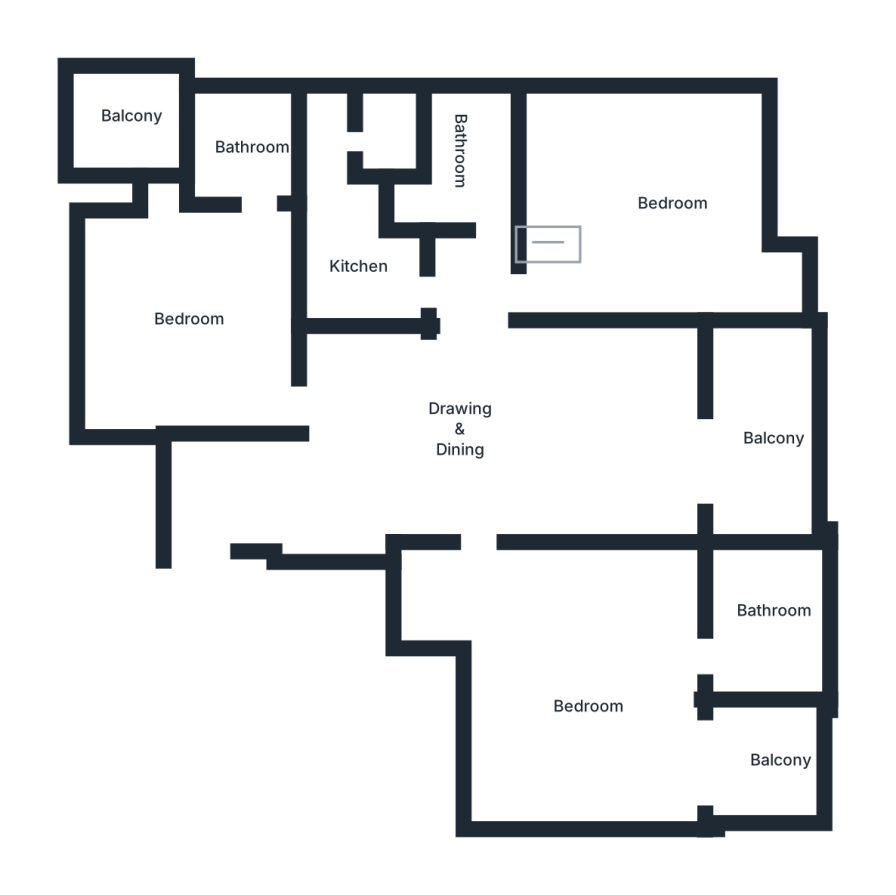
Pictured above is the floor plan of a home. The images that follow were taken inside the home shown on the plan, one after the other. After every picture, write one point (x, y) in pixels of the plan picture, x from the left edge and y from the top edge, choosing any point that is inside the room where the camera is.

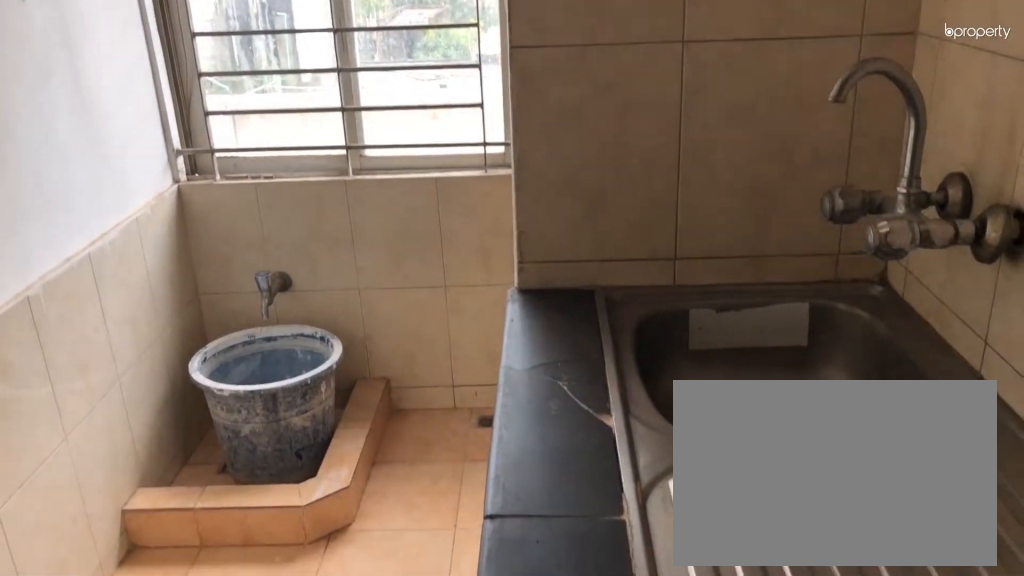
(361, 260)
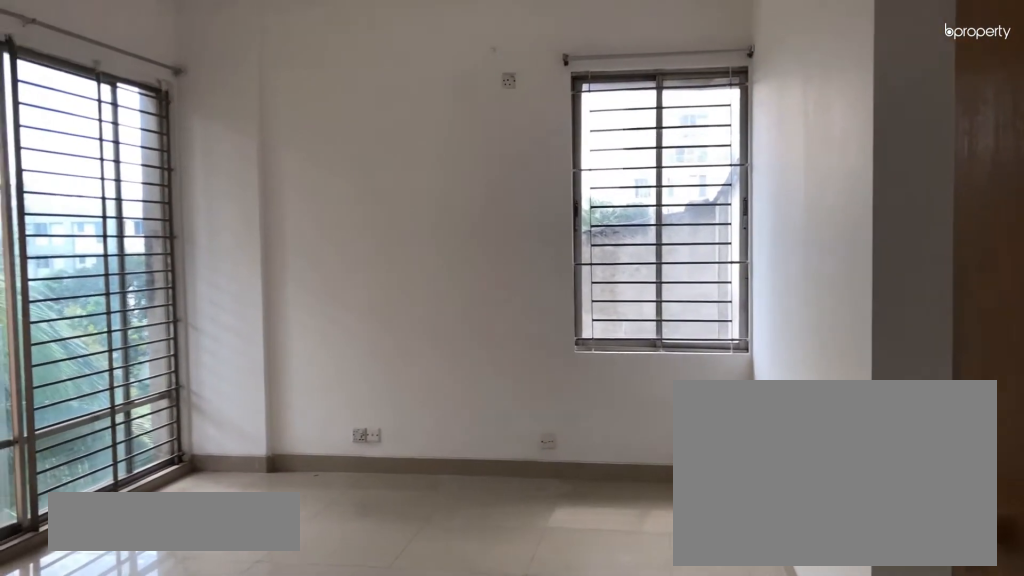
(591, 702)
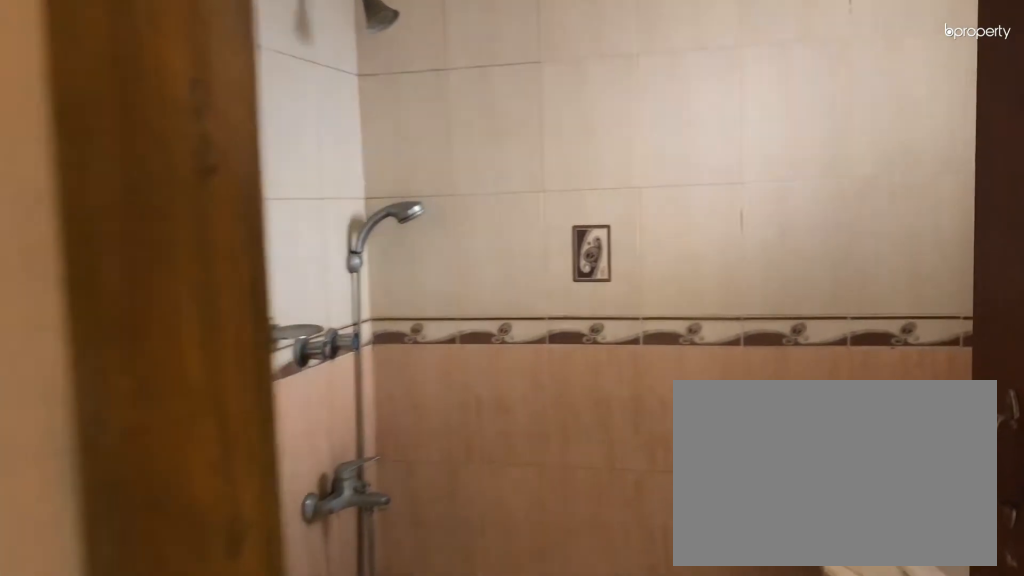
(773, 612)
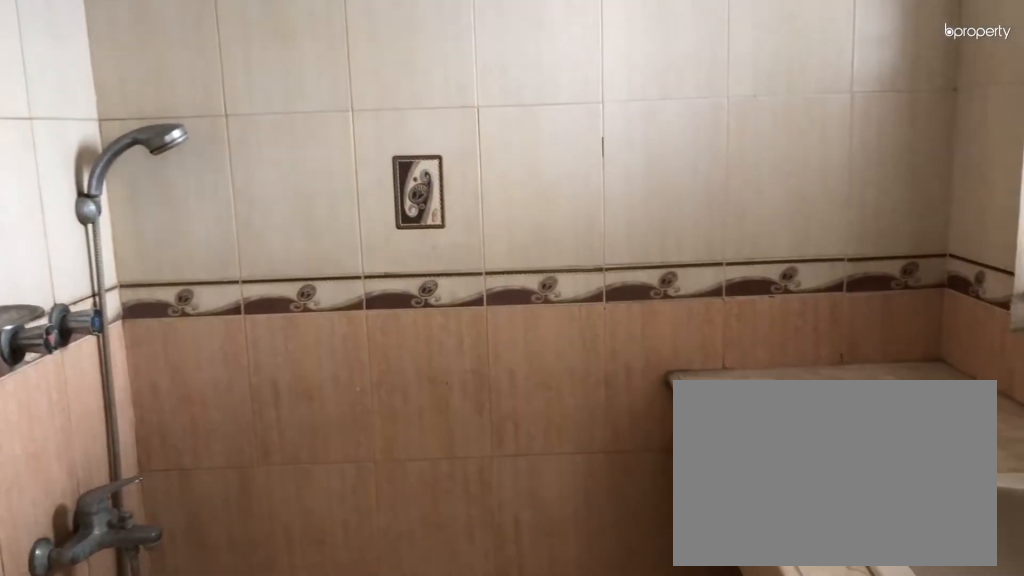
(773, 612)
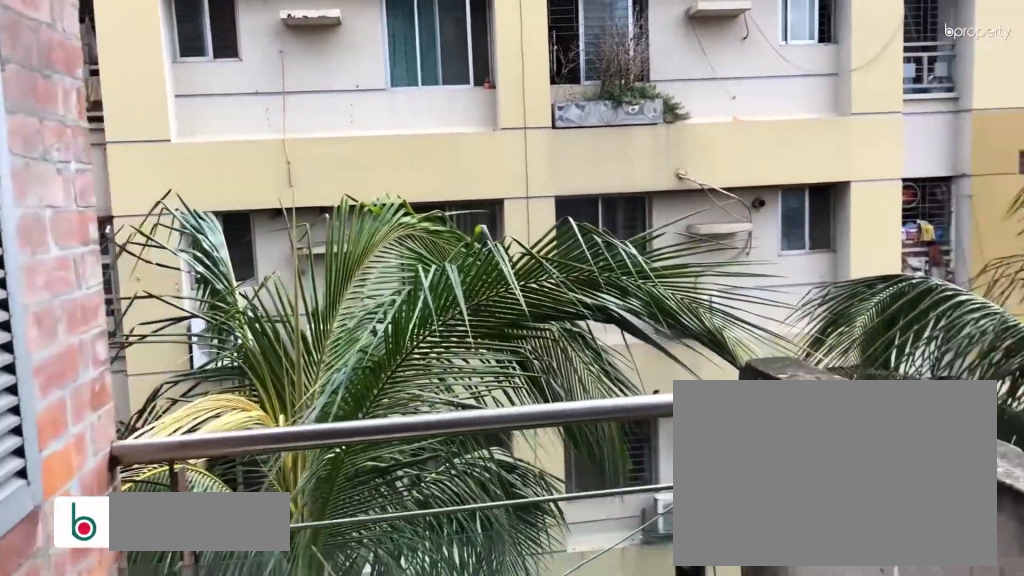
(780, 759)
